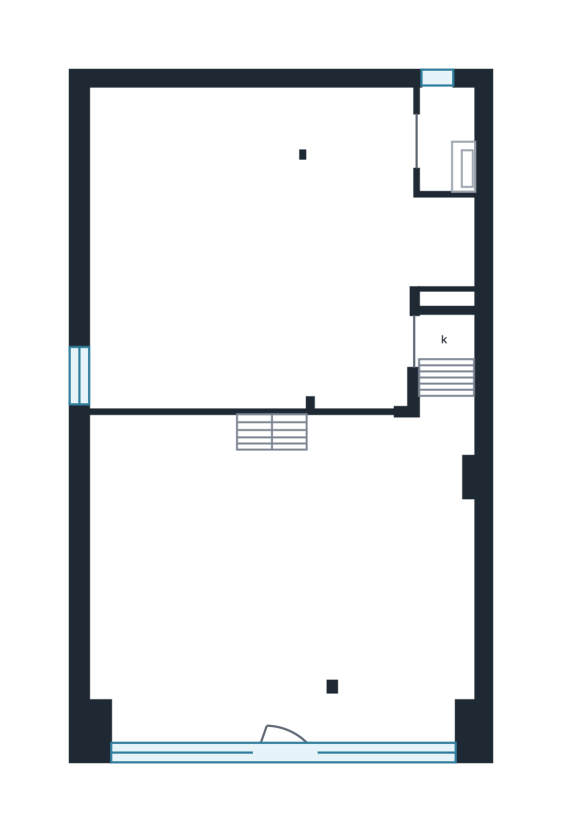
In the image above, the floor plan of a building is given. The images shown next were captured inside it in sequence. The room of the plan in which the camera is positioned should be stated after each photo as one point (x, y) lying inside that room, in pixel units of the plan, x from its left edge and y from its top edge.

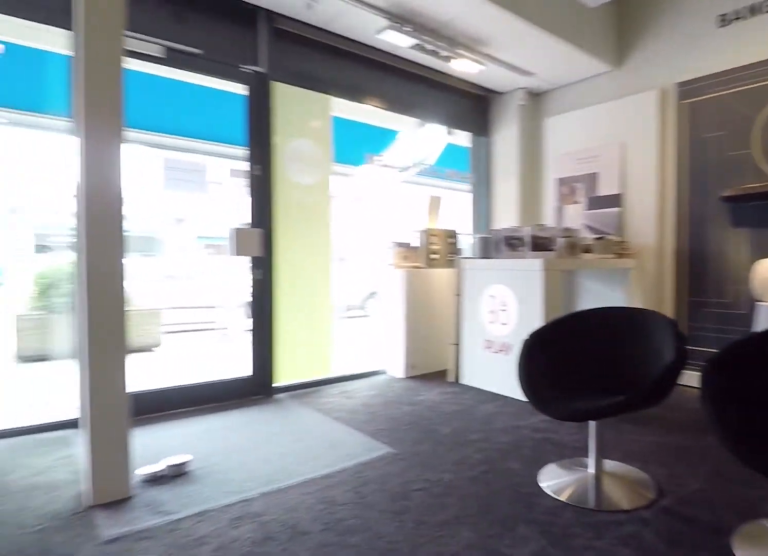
(281, 581)
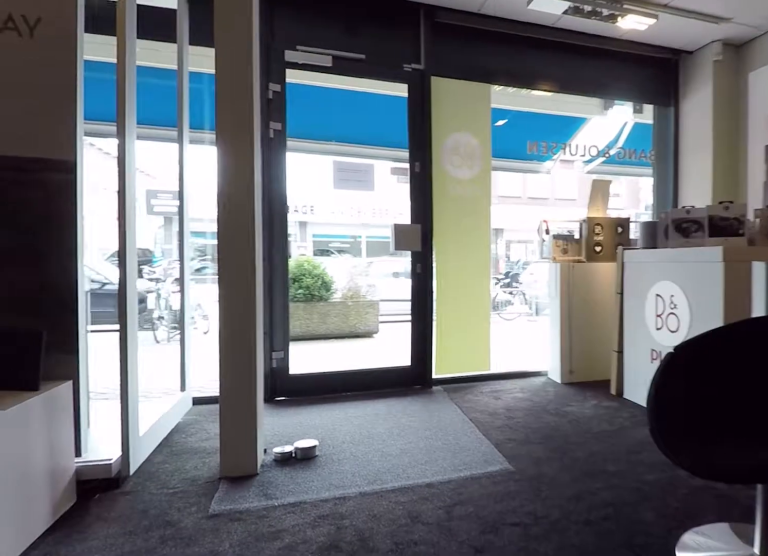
(281, 581)
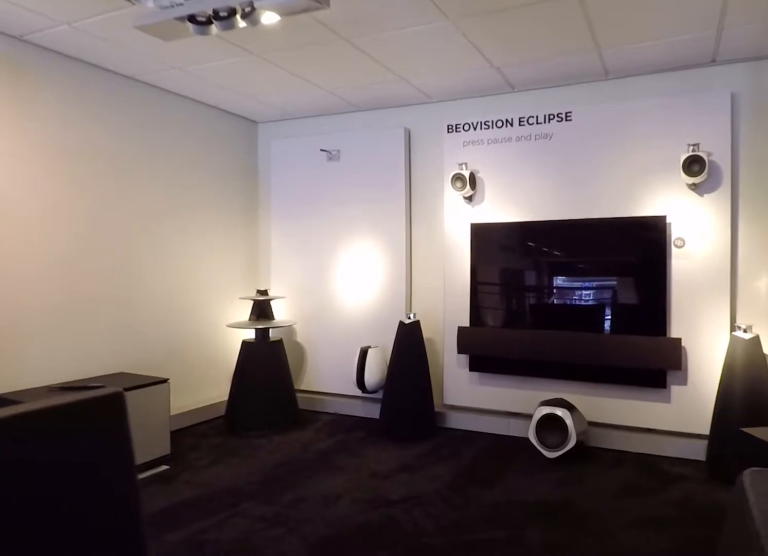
(456, 240)
